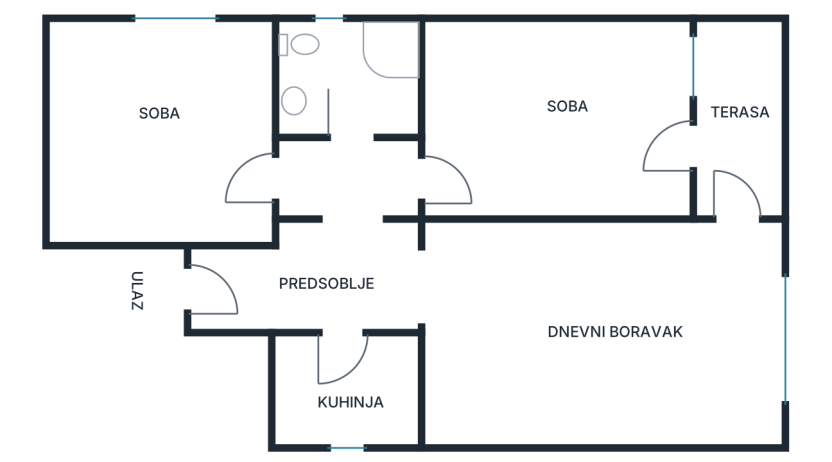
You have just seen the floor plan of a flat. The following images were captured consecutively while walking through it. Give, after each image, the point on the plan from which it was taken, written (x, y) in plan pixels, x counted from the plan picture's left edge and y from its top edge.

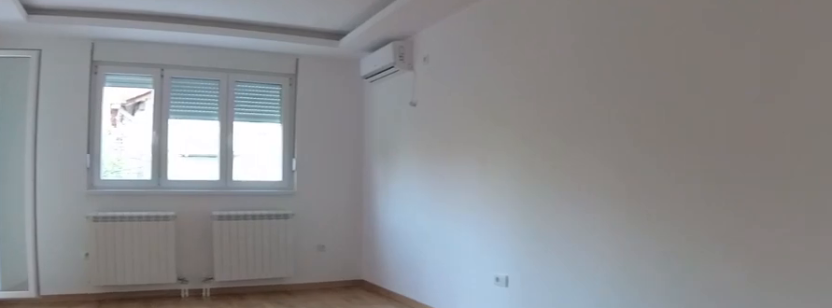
(429, 290)
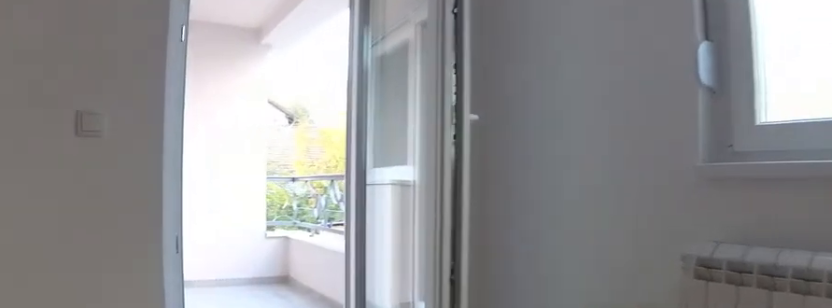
(699, 290)
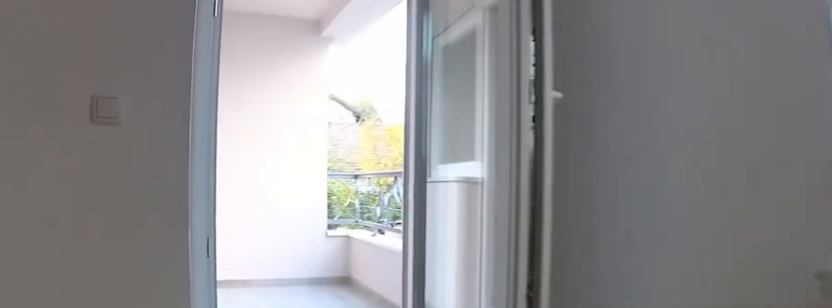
(704, 284)
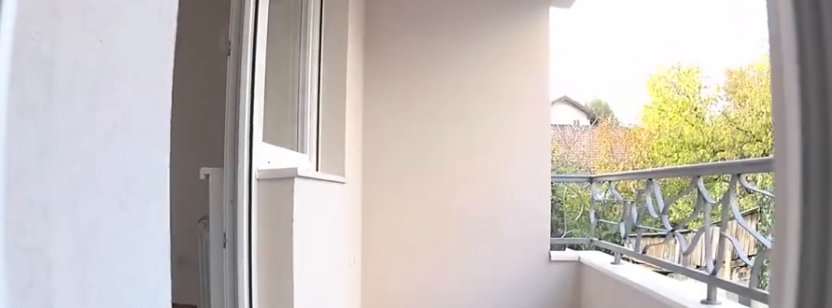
(727, 263)
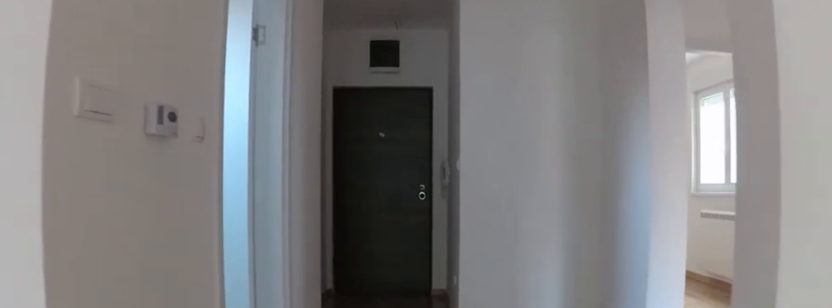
(491, 284)
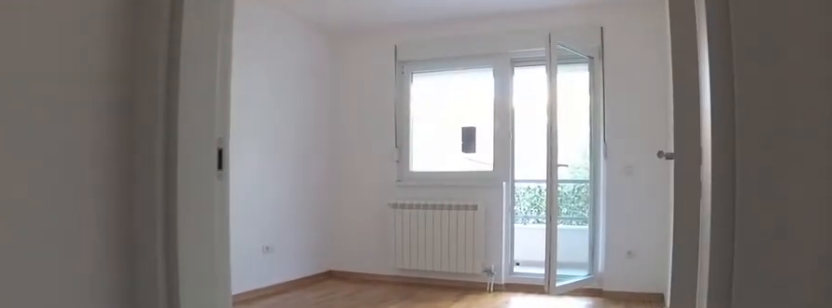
(373, 183)
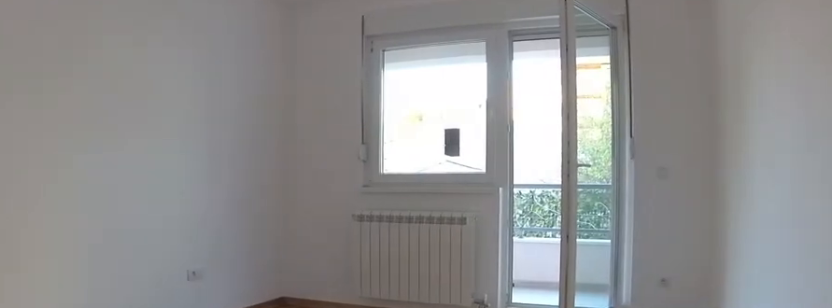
(414, 186)
